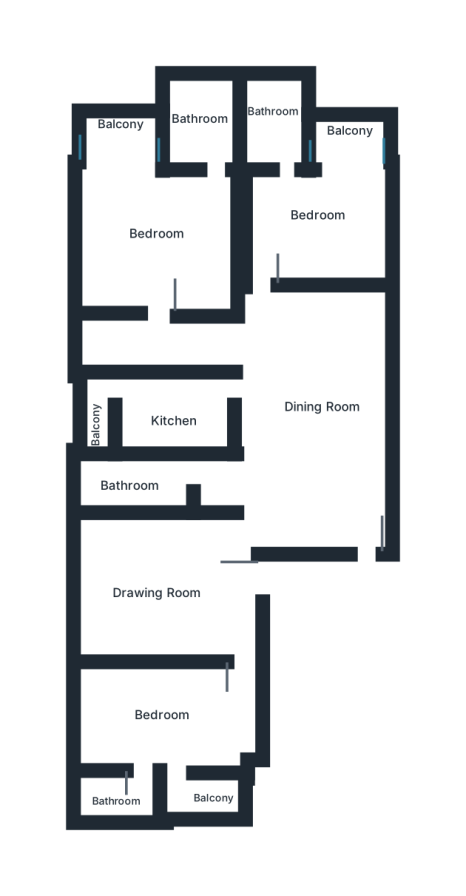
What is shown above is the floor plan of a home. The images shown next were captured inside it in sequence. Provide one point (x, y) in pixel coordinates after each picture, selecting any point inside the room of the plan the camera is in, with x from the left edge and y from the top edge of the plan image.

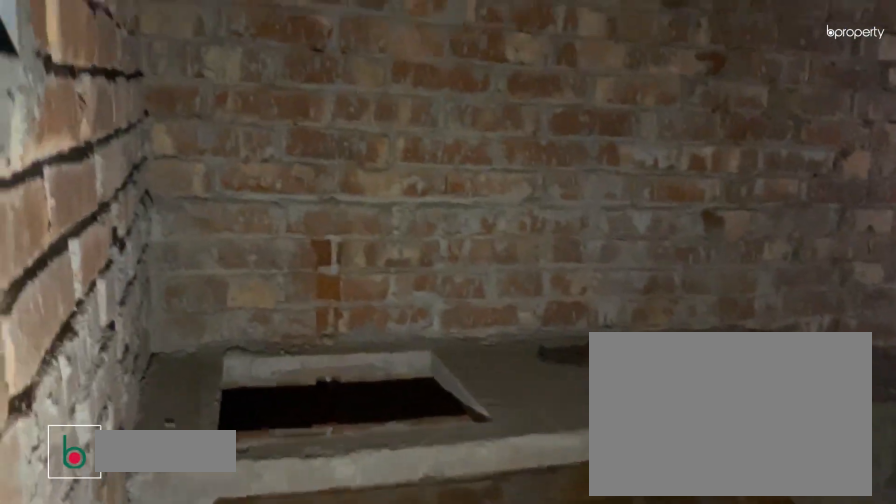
(180, 417)
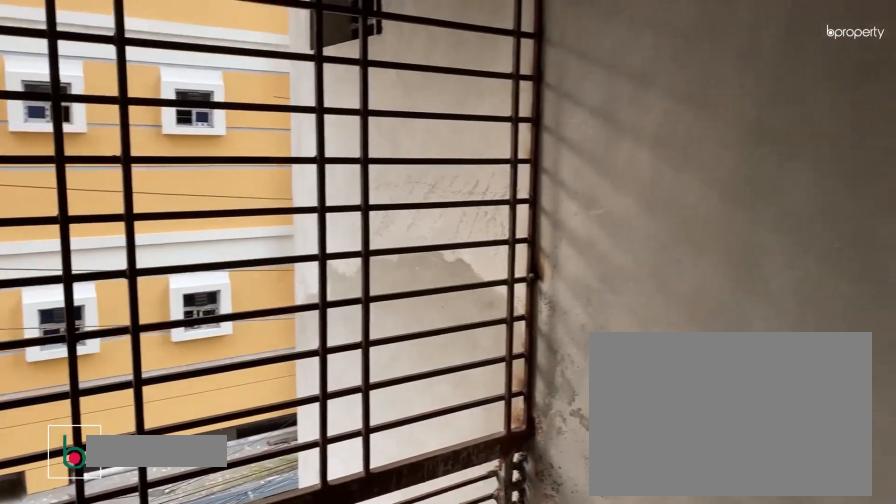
(124, 138)
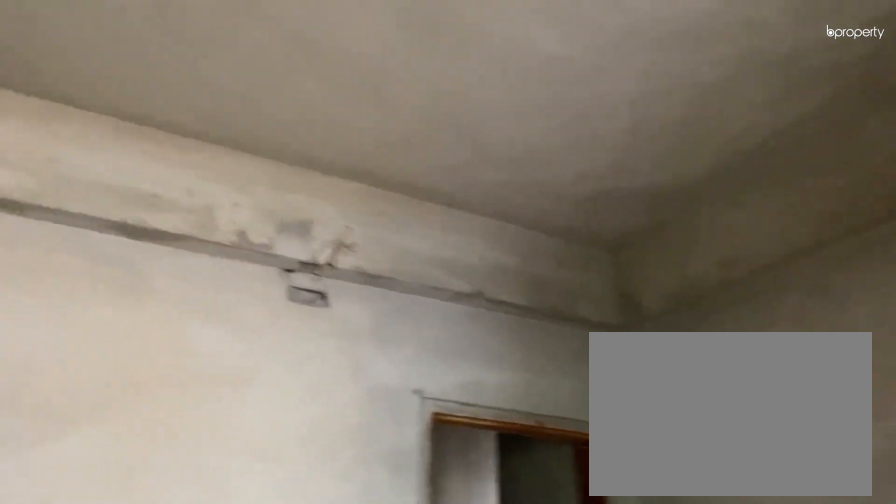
(326, 218)
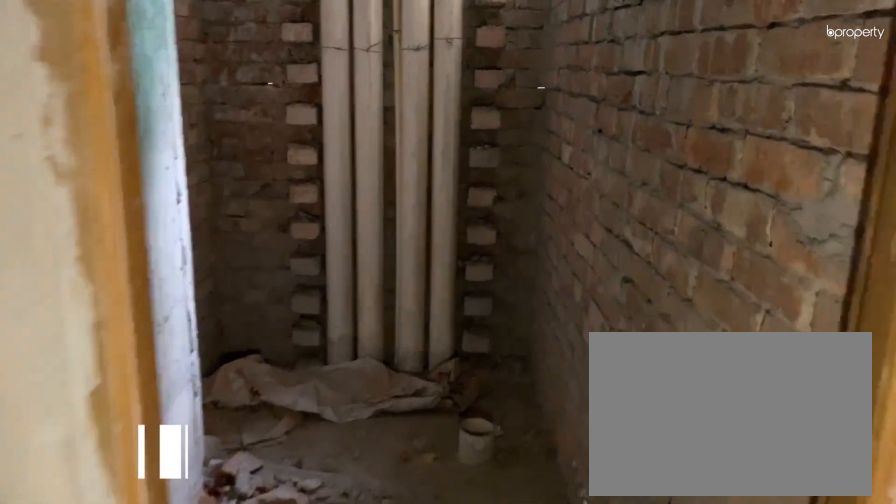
(273, 121)
